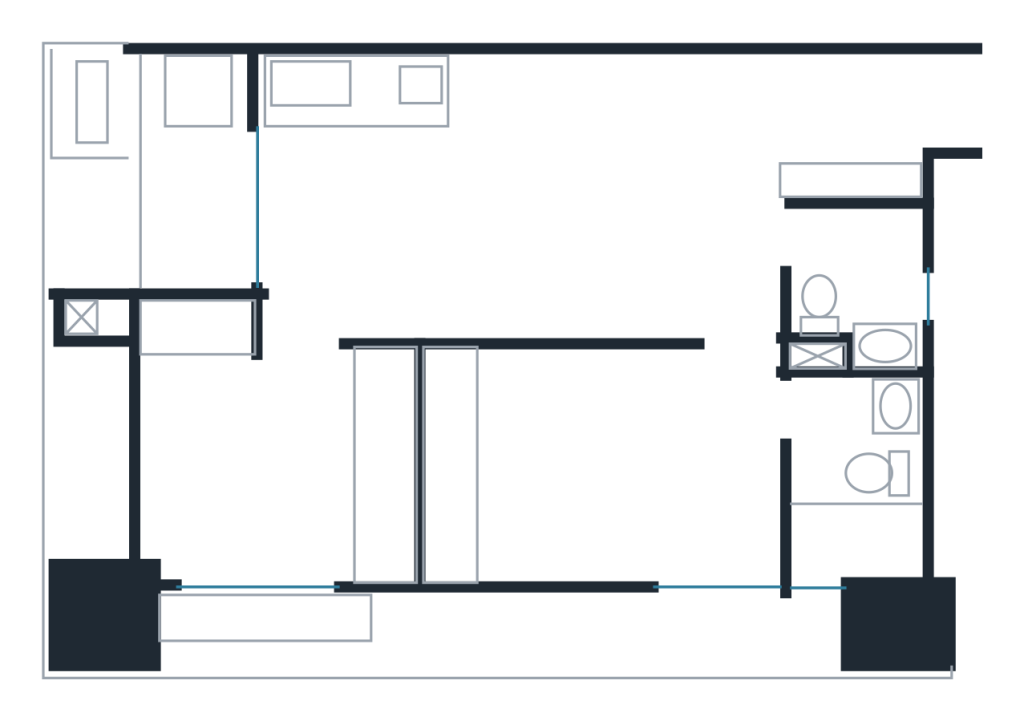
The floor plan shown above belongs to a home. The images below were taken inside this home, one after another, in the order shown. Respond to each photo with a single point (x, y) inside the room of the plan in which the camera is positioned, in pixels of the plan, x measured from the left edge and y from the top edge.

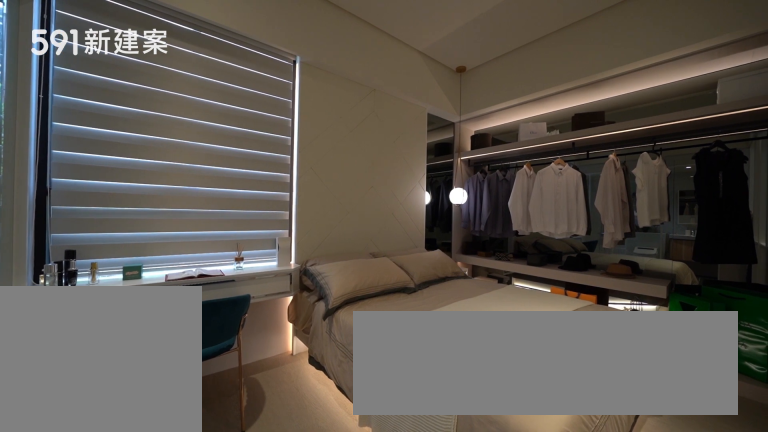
(599, 465)
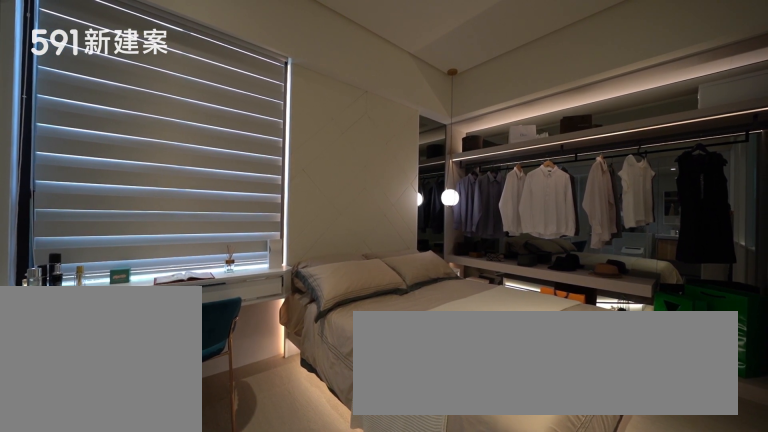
(599, 465)
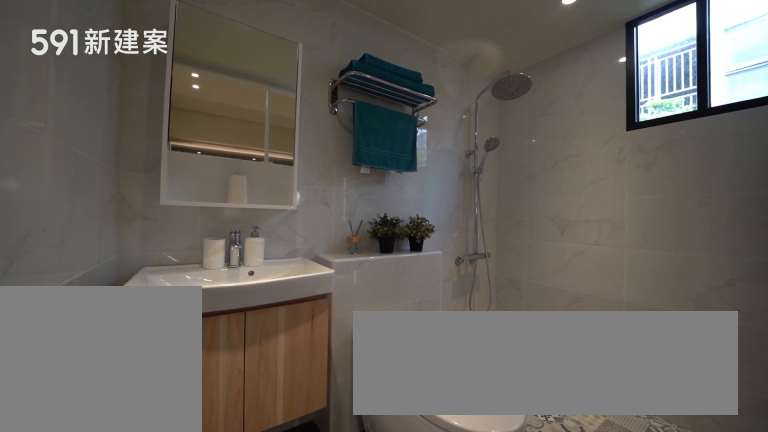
(857, 487)
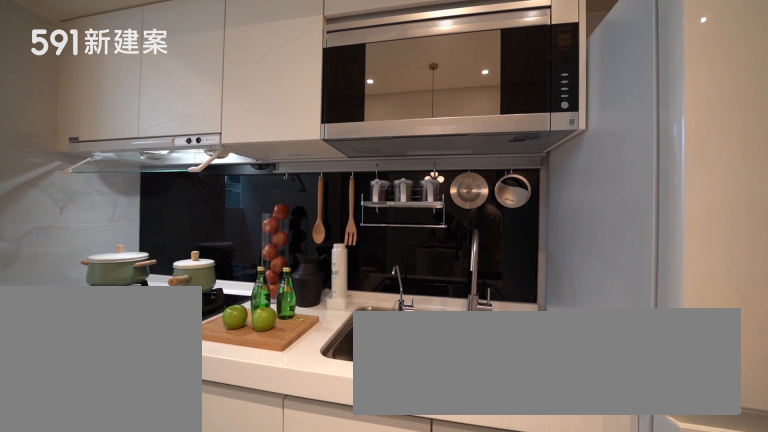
(387, 127)
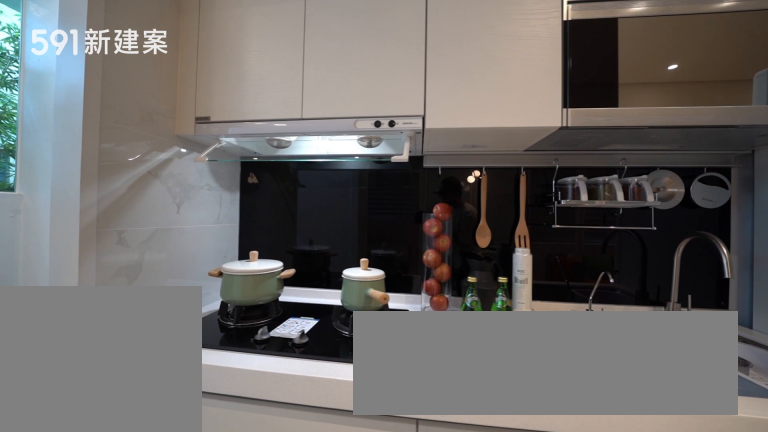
(387, 127)
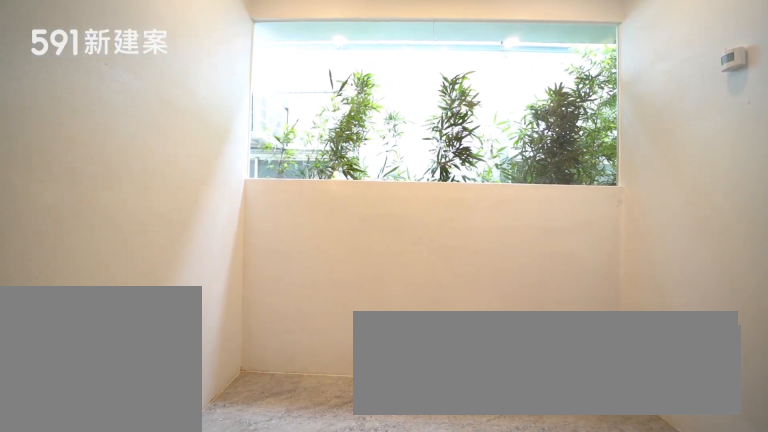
(185, 166)
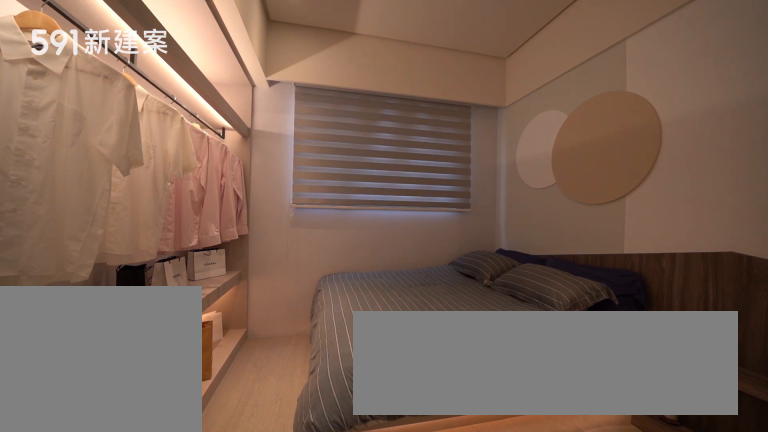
(269, 455)
